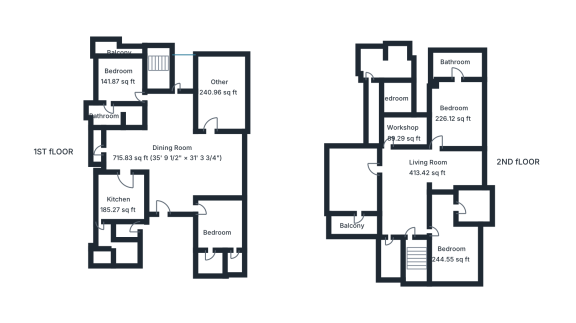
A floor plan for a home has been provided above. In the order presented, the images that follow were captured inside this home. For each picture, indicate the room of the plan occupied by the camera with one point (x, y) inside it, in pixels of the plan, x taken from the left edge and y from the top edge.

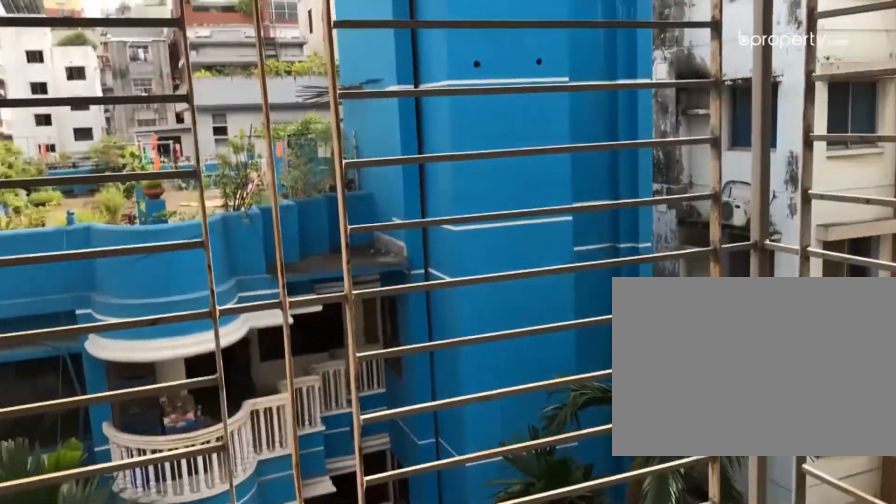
(234, 268)
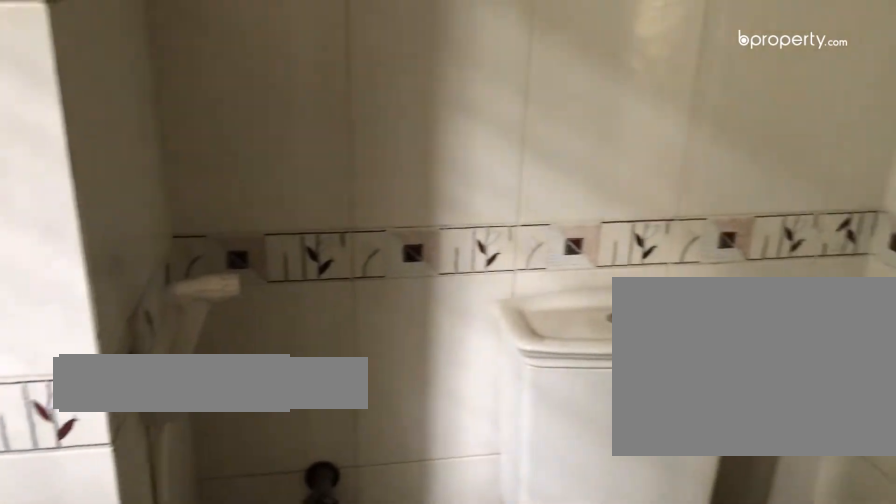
(212, 265)
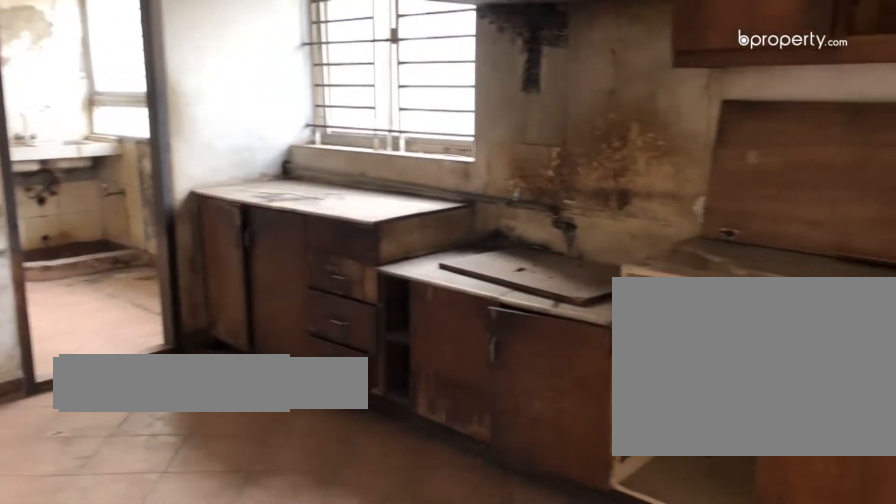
(121, 200)
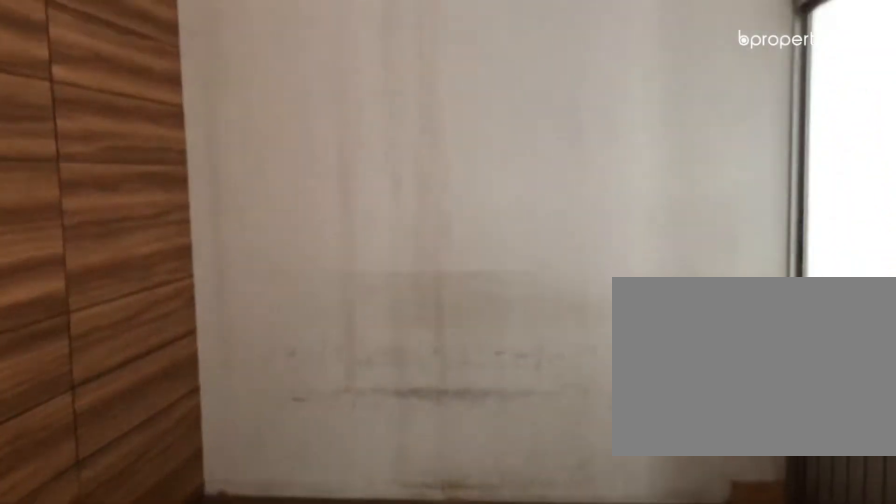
(400, 133)
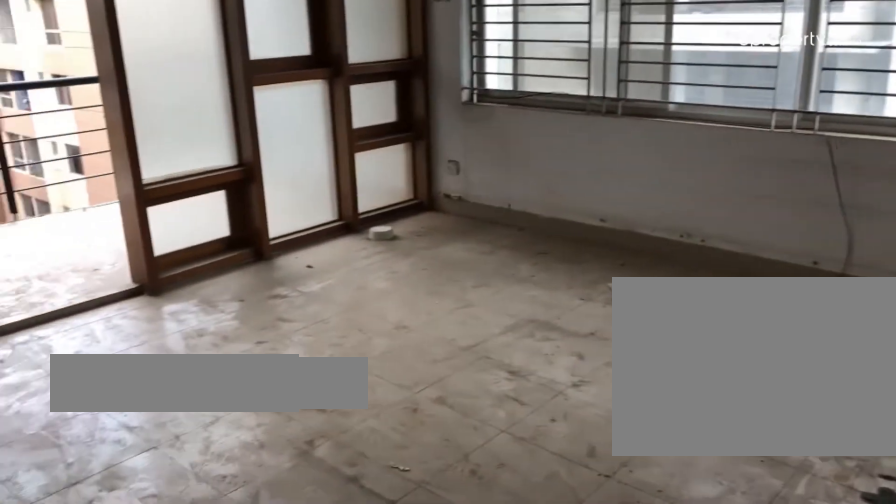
(372, 182)
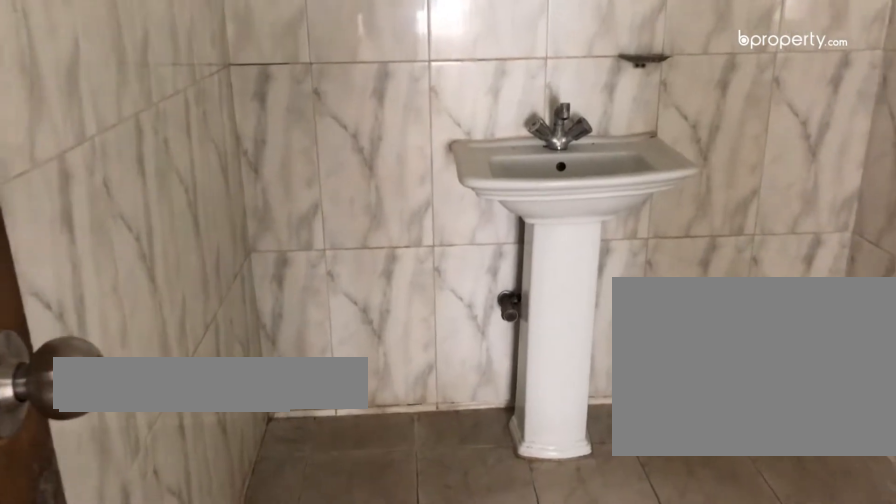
(378, 60)
